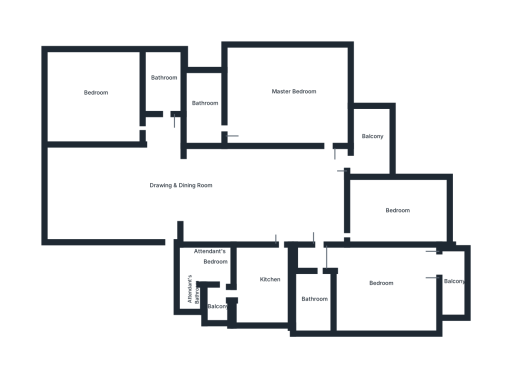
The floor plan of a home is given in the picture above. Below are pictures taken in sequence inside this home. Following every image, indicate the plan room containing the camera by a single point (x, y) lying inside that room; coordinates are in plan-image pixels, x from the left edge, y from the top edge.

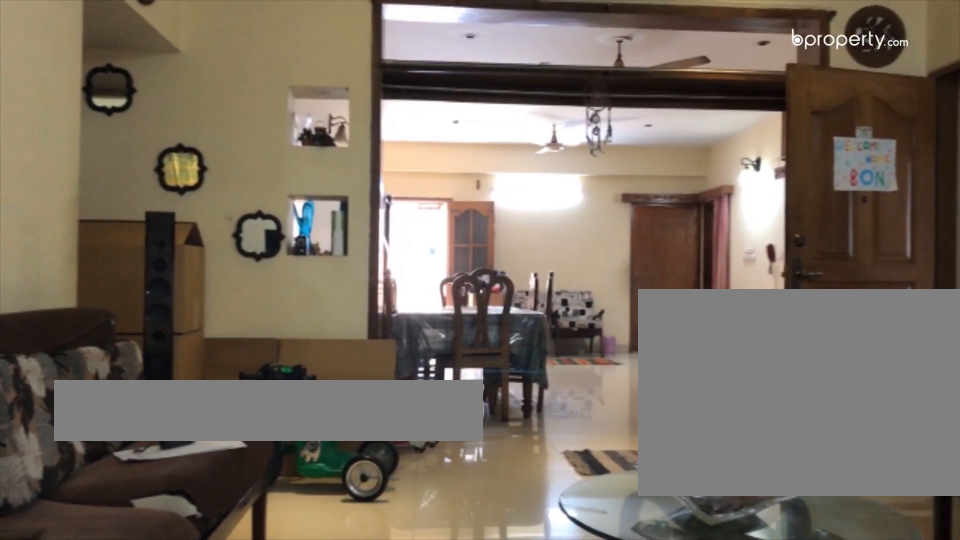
(142, 190)
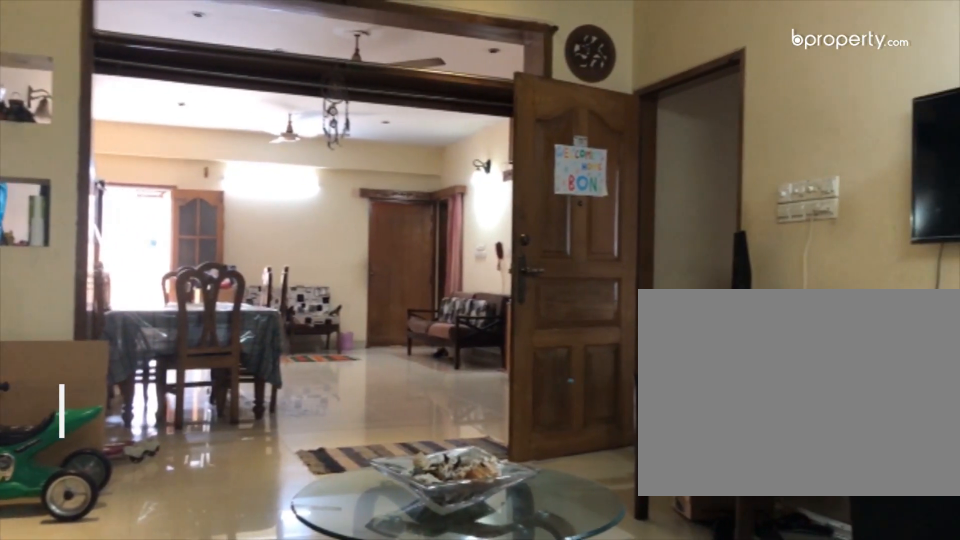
(142, 190)
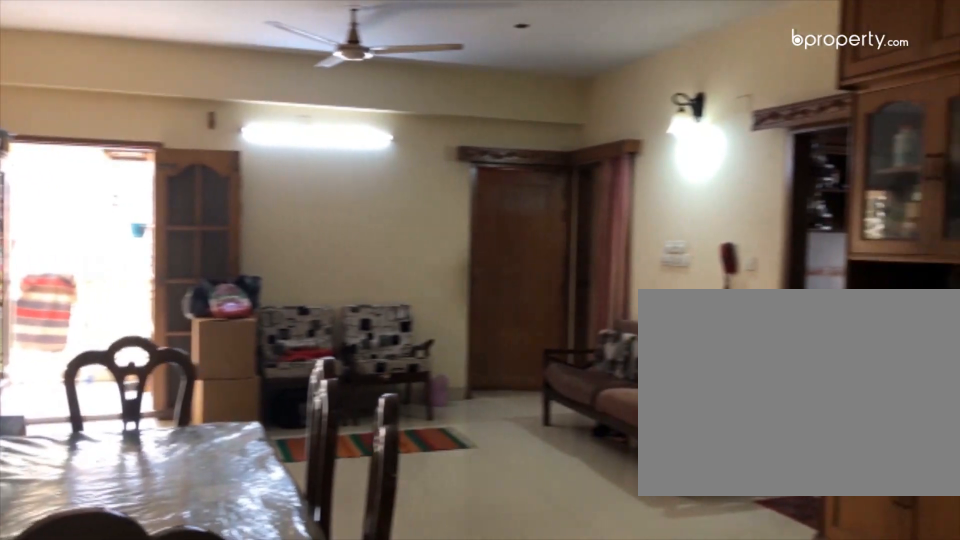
(238, 188)
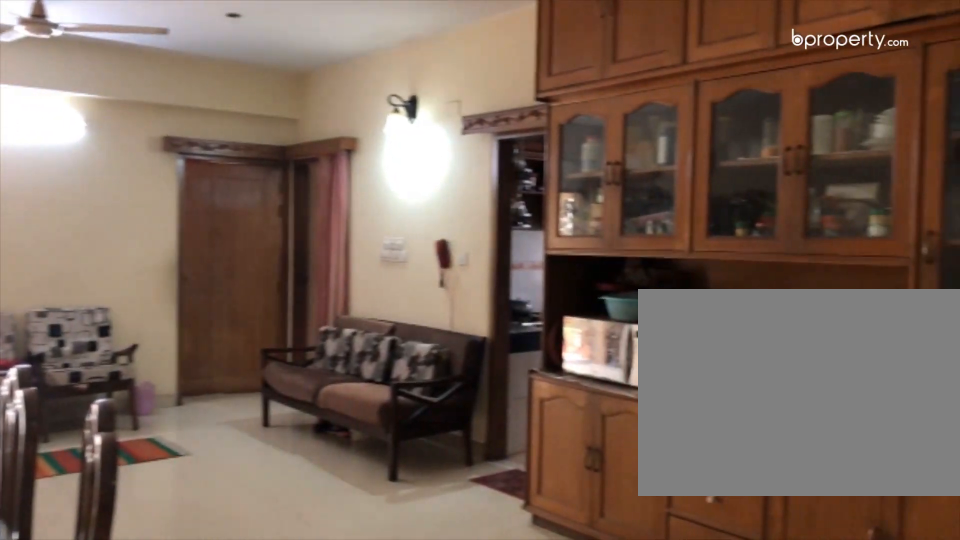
(238, 188)
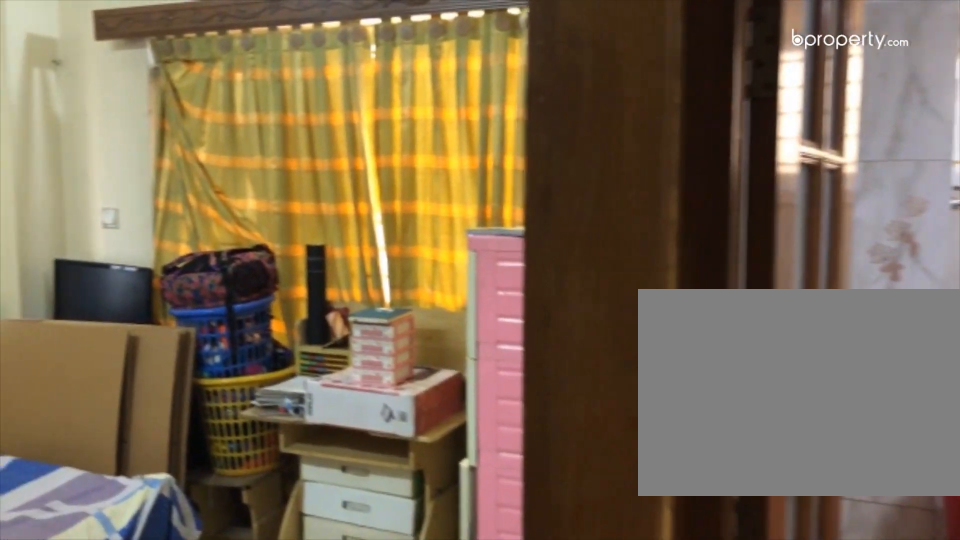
(116, 117)
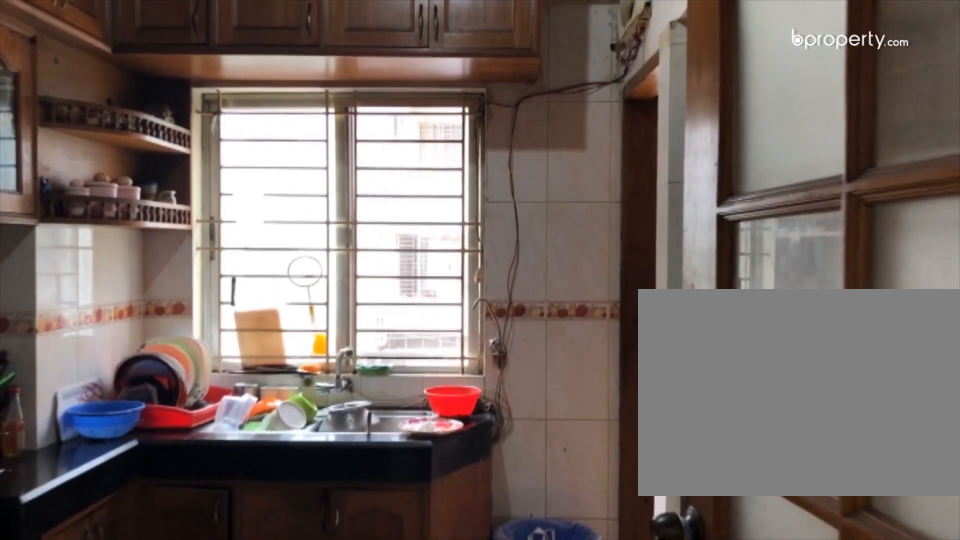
(273, 283)
